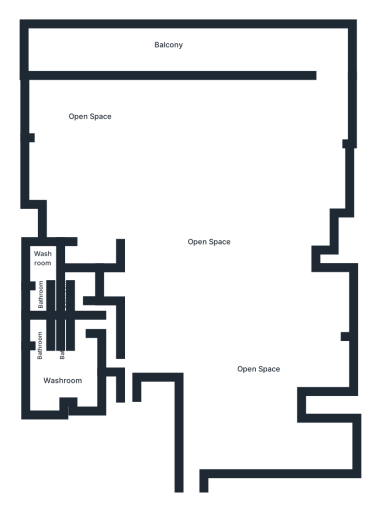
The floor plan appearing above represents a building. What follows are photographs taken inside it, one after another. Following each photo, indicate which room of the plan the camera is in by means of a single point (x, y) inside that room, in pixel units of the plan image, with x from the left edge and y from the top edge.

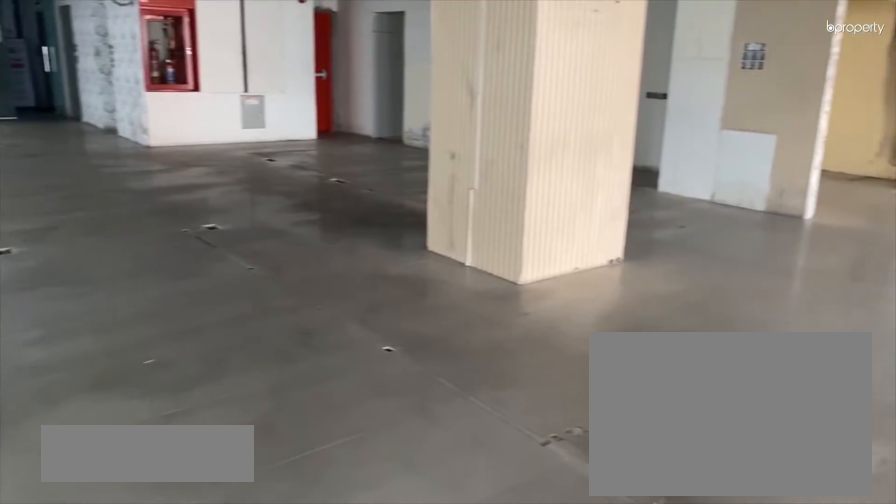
(189, 203)
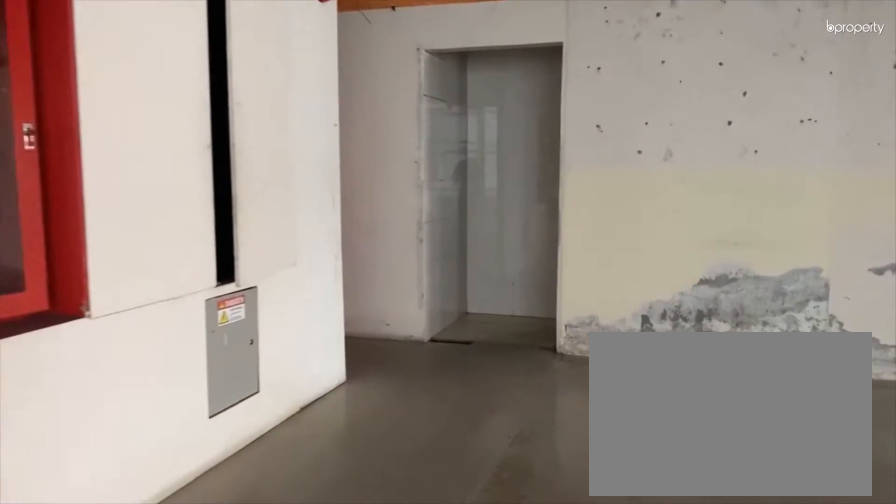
(157, 341)
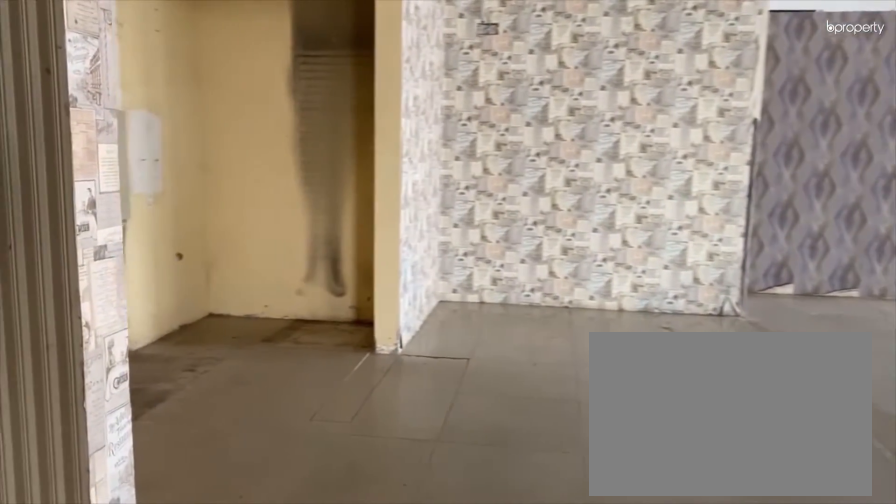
(100, 215)
